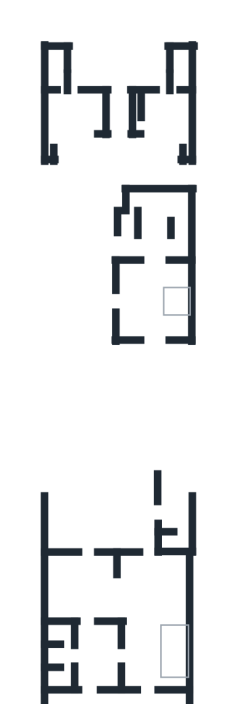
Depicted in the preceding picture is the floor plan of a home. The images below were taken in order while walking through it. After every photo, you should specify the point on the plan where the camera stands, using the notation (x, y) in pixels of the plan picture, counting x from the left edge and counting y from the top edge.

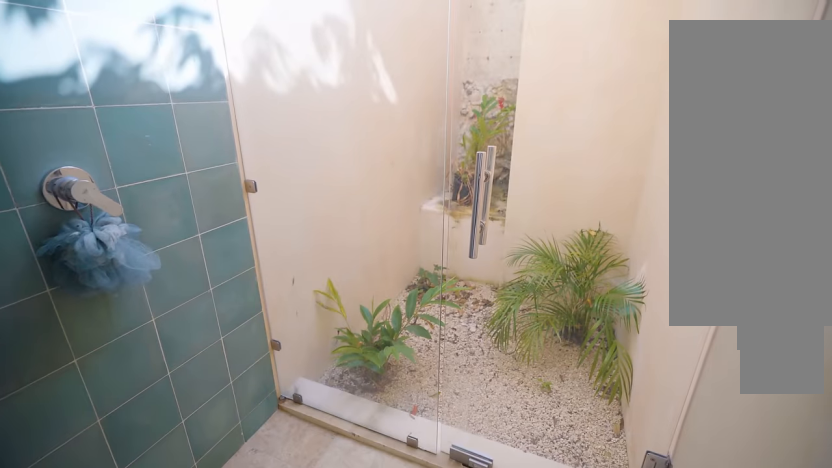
(60, 77)
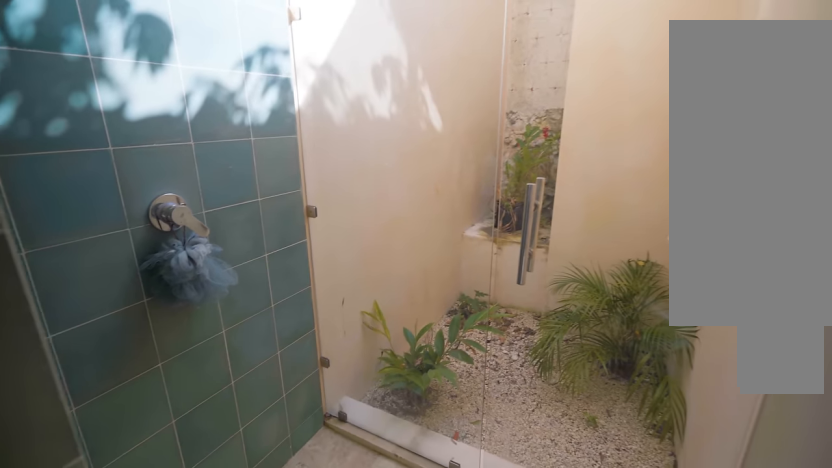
(57, 69)
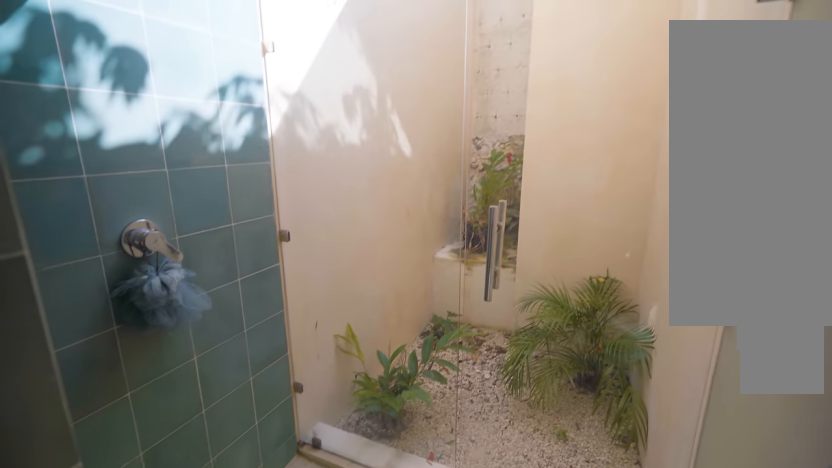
(57, 69)
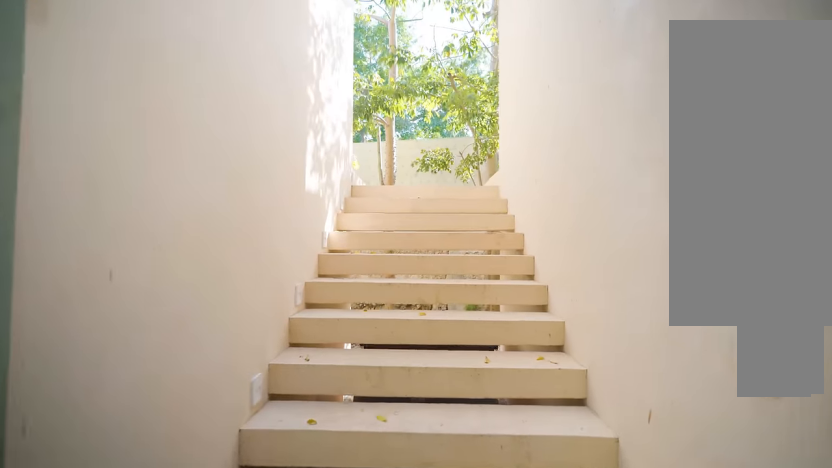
(149, 133)
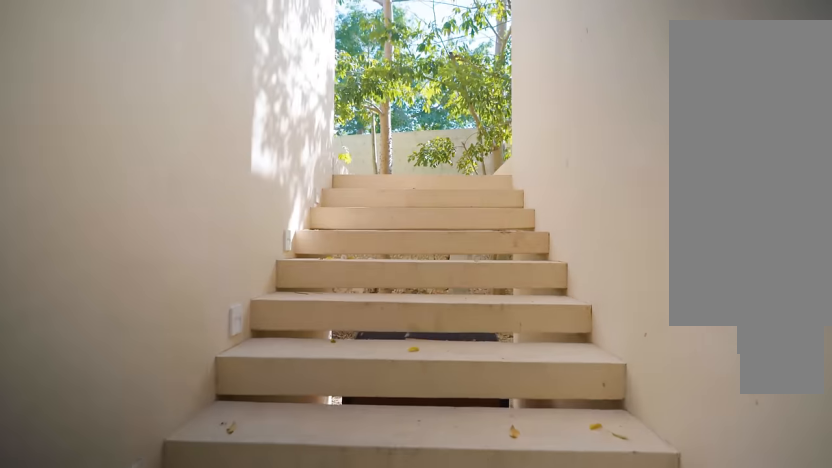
(149, 133)
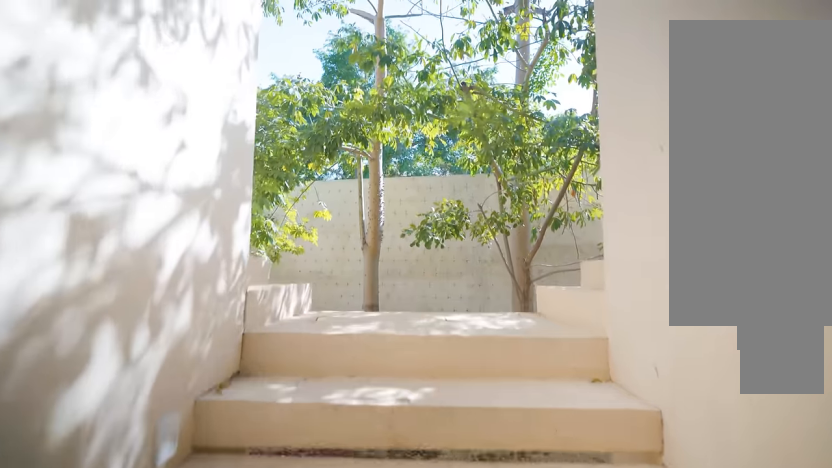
(118, 111)
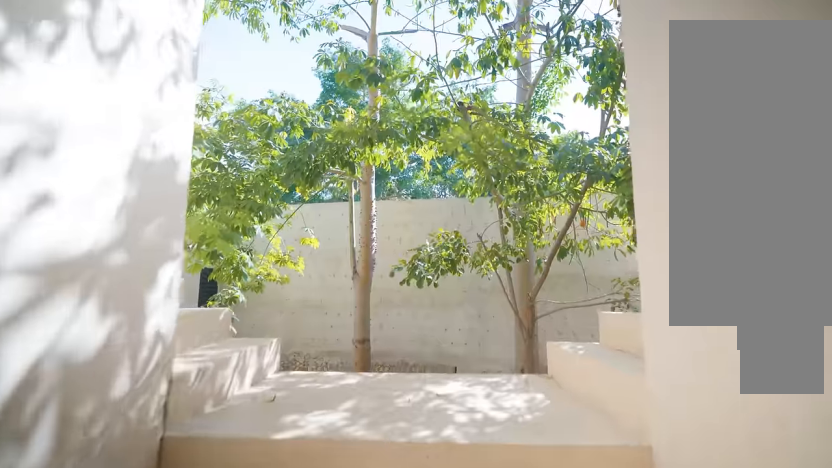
(117, 108)
